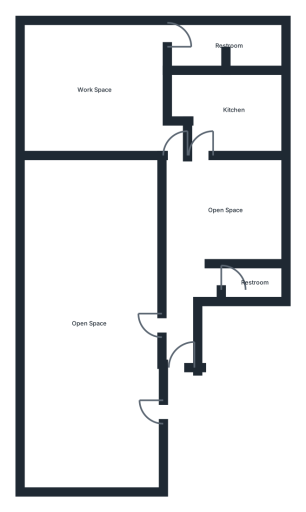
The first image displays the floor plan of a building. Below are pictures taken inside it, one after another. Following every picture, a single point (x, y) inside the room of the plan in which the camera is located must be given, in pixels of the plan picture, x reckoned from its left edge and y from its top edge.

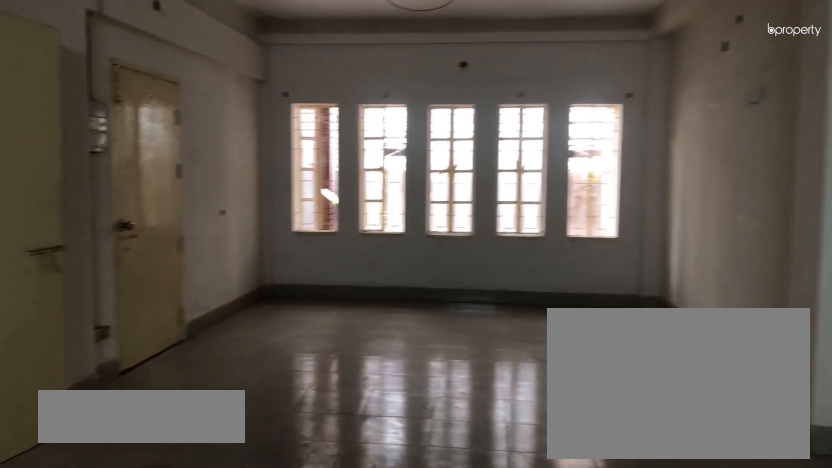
(88, 323)
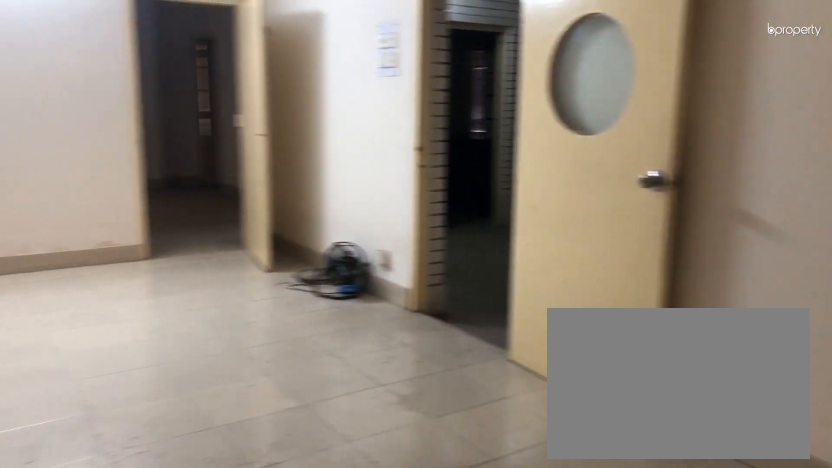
(88, 323)
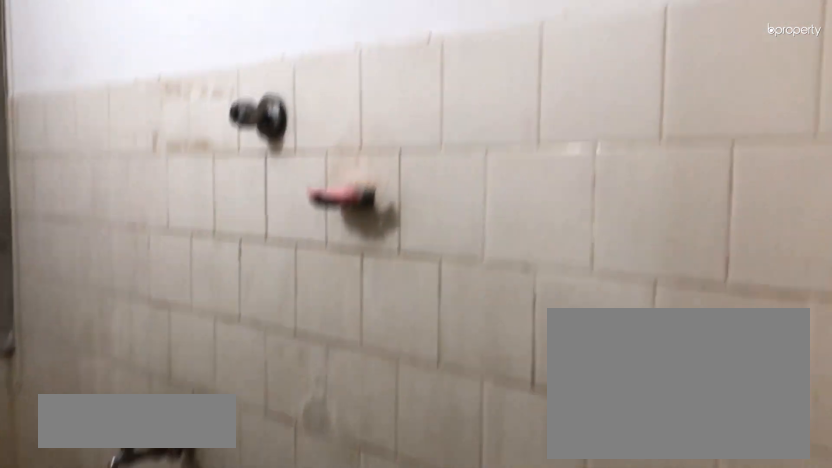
(255, 282)
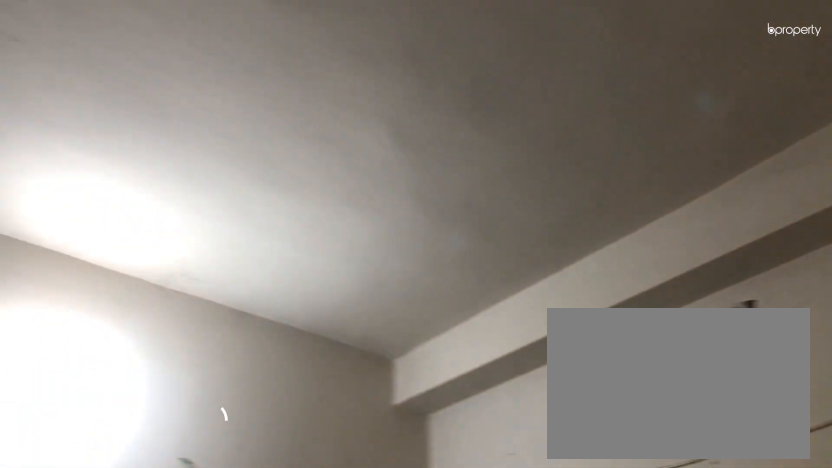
(235, 110)
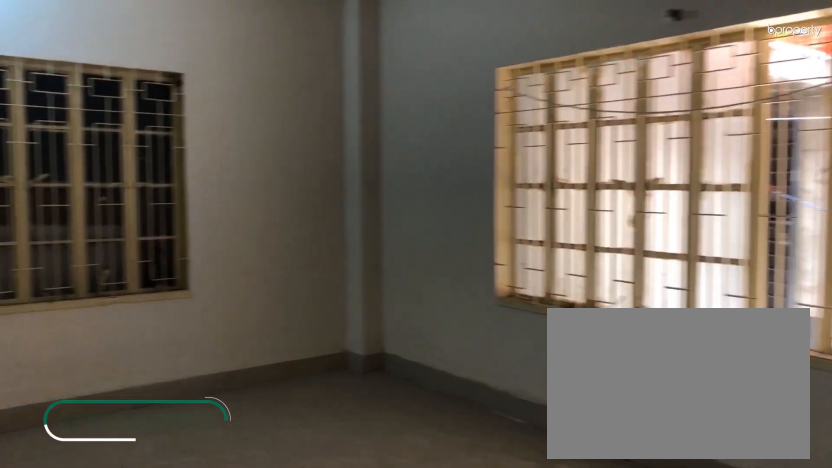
(94, 90)
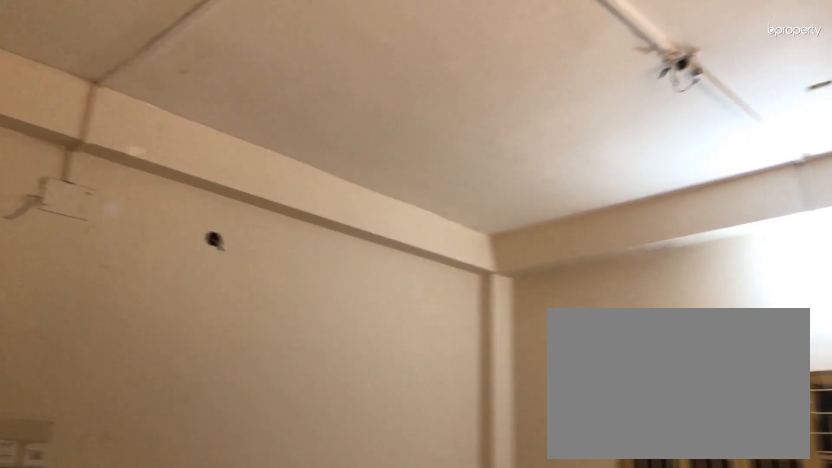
(94, 90)
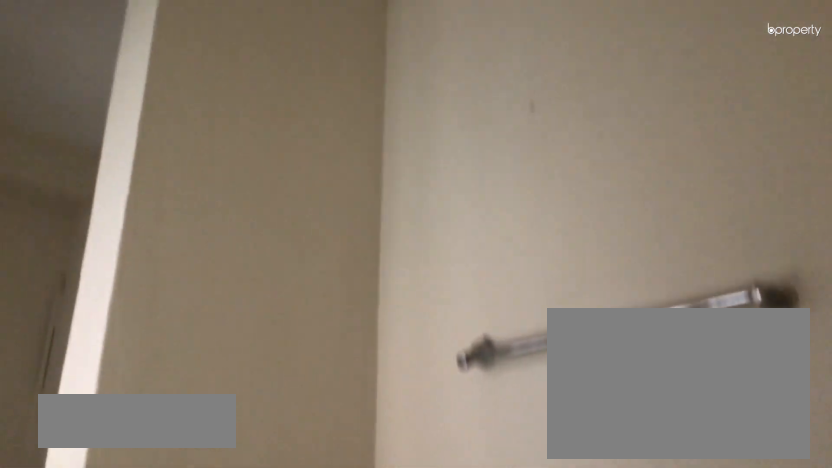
(228, 45)
